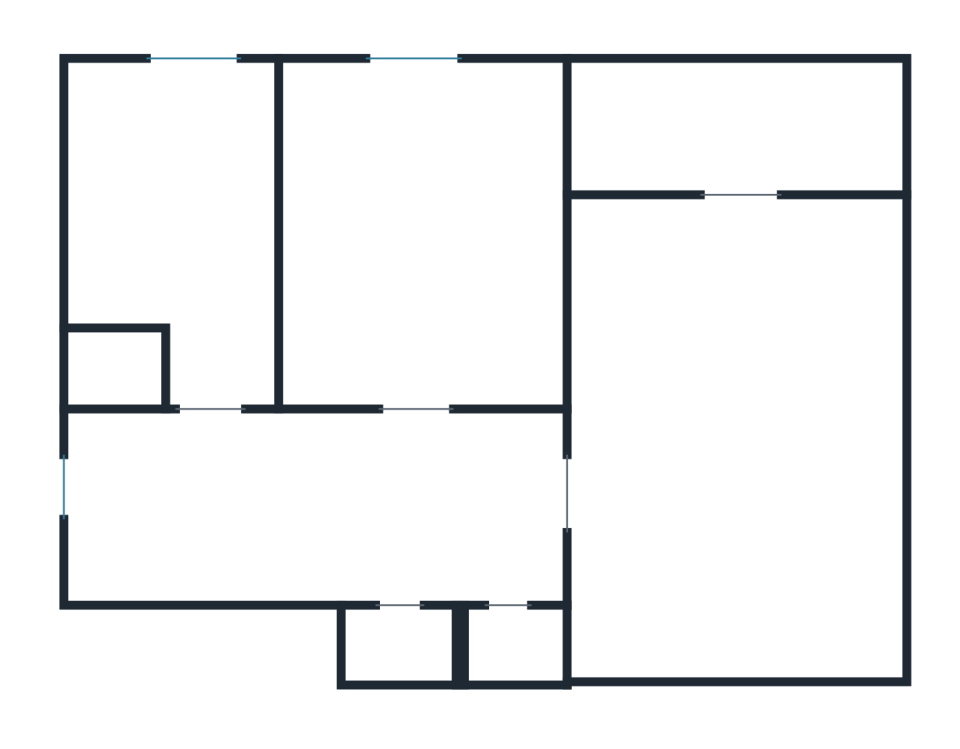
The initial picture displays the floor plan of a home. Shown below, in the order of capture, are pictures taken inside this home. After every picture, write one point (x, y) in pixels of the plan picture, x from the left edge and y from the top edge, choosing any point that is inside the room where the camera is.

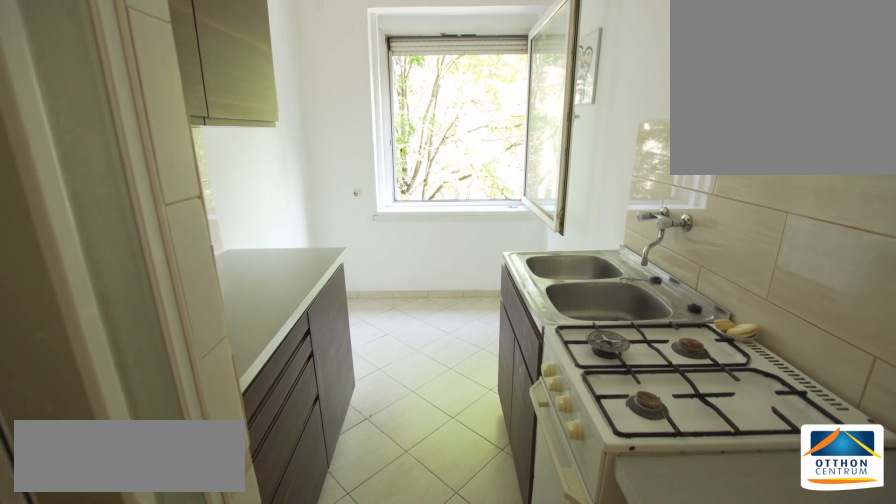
(160, 223)
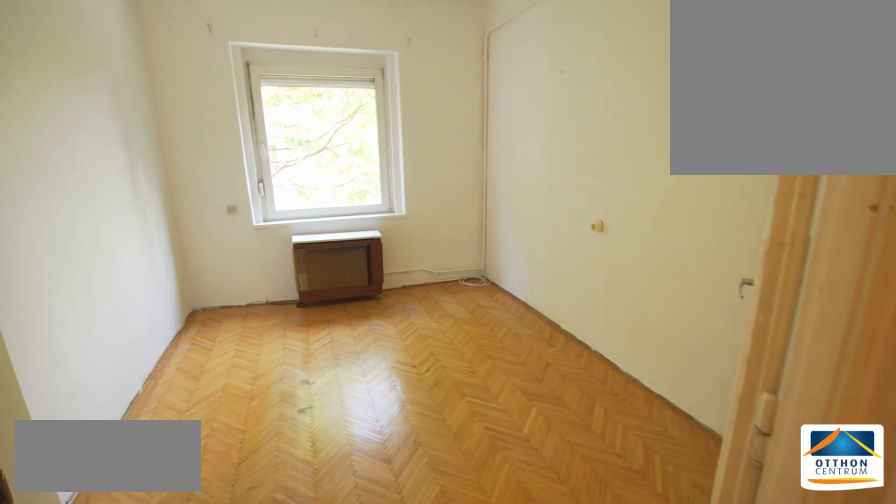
(424, 223)
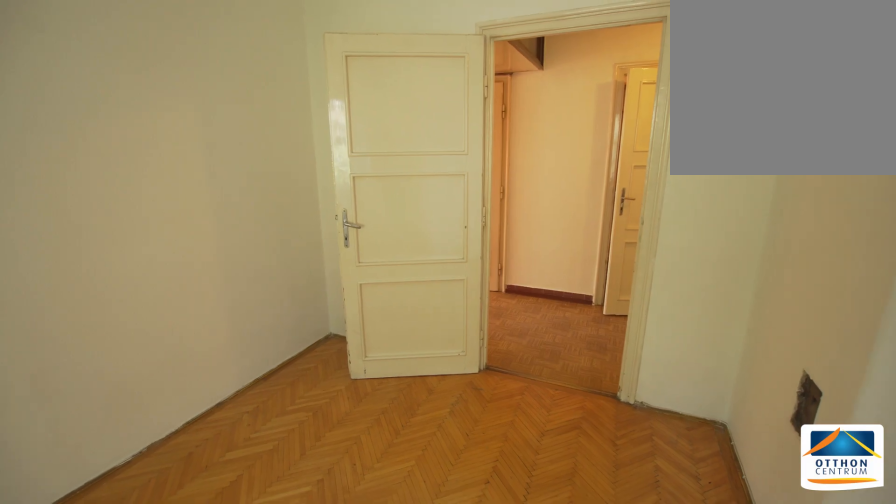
(425, 222)
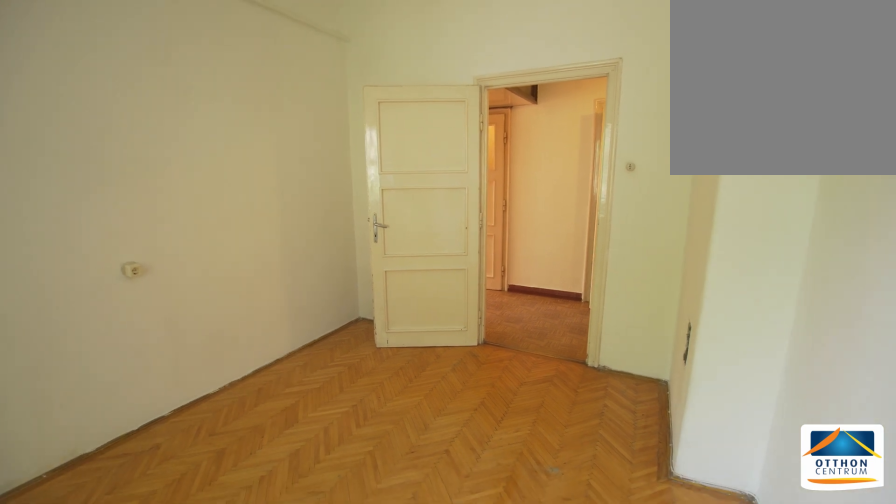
(424, 223)
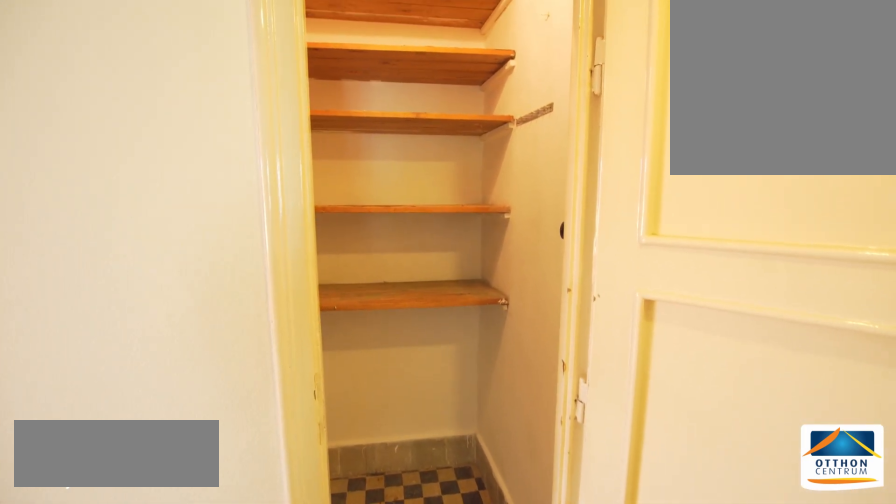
(404, 645)
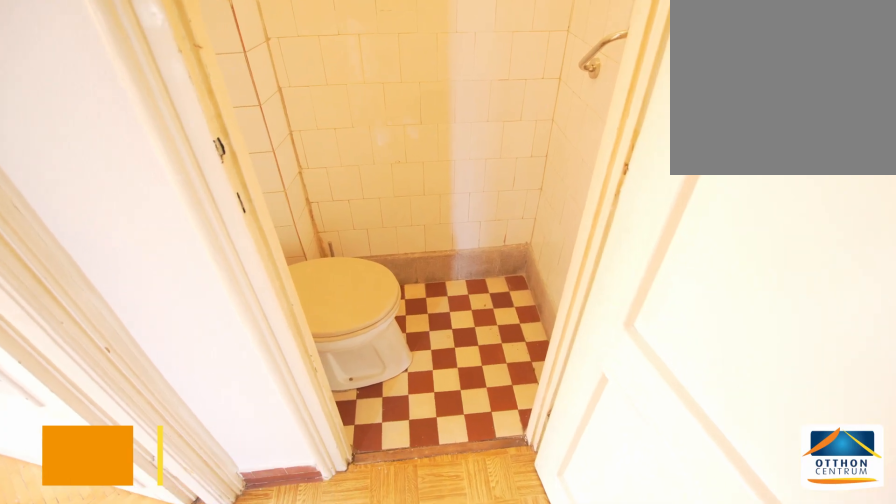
(513, 645)
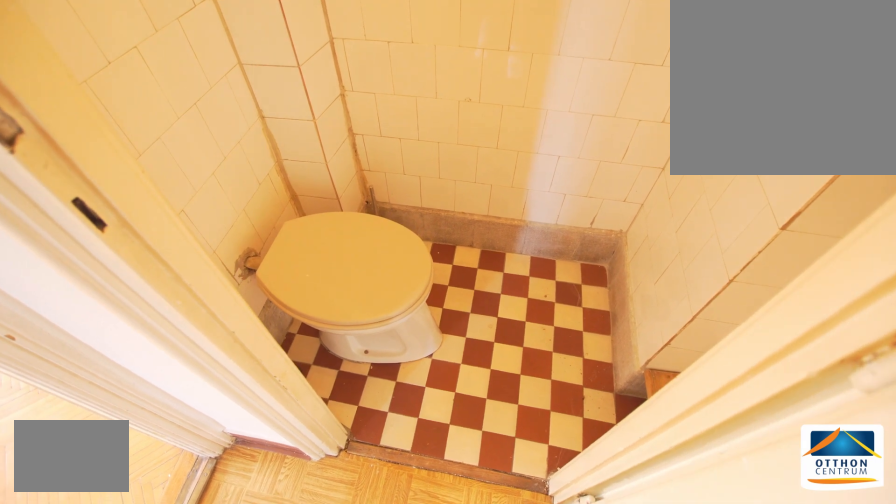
(514, 645)
